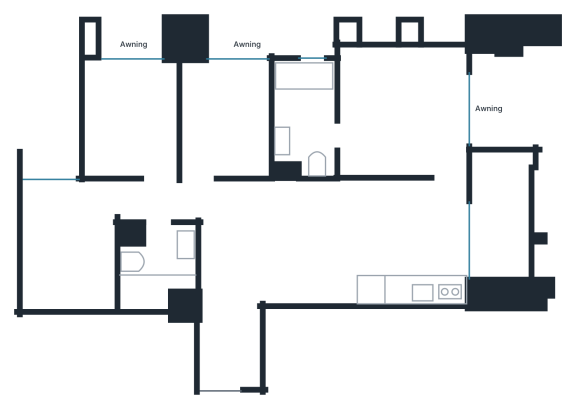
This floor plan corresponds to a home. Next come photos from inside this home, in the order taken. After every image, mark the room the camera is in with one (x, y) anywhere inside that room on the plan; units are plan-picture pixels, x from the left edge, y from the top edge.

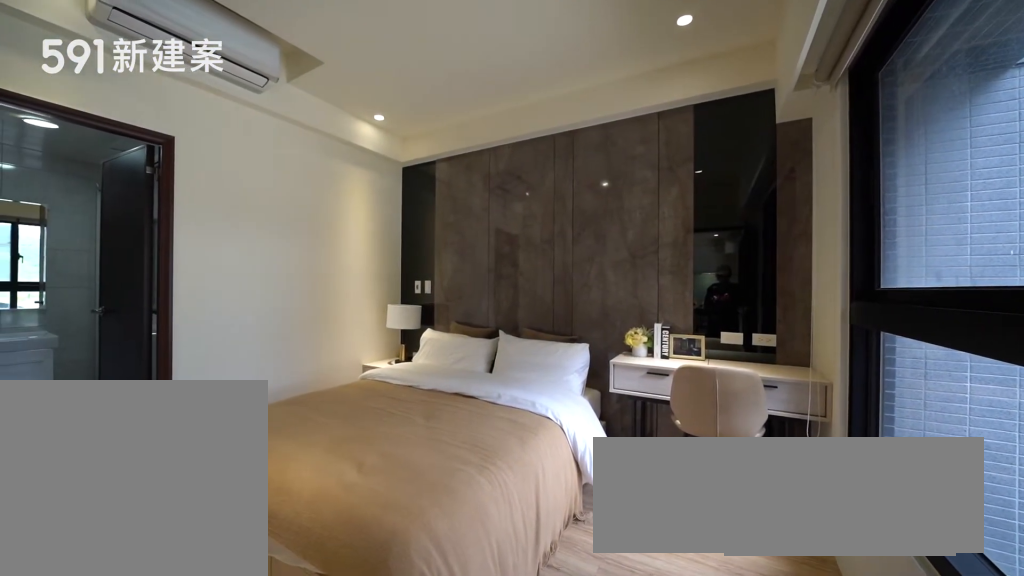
(400, 110)
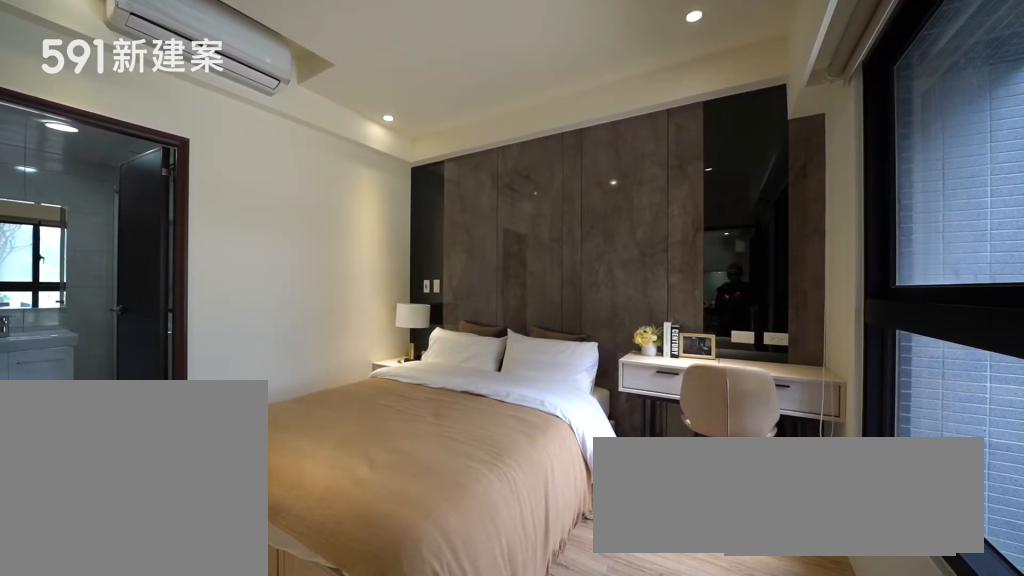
(400, 110)
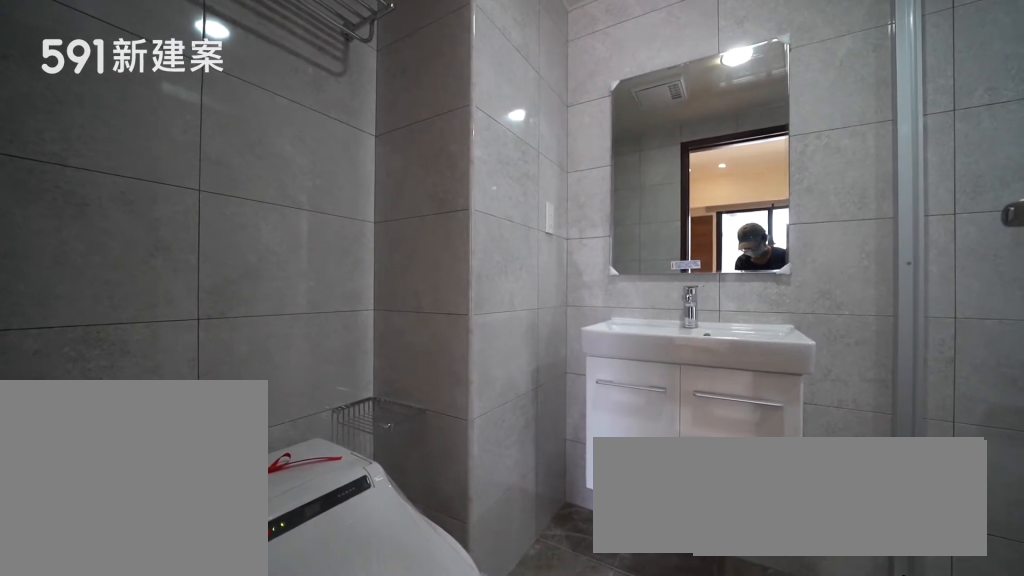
(304, 118)
